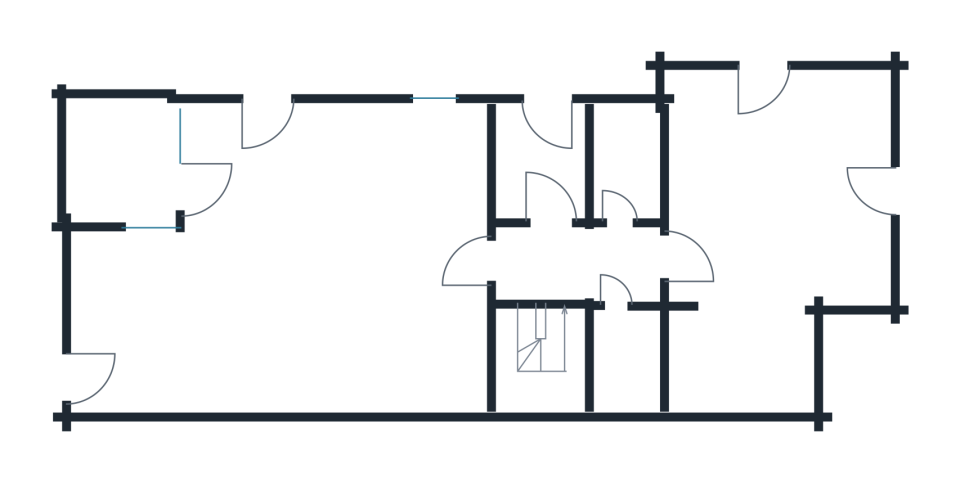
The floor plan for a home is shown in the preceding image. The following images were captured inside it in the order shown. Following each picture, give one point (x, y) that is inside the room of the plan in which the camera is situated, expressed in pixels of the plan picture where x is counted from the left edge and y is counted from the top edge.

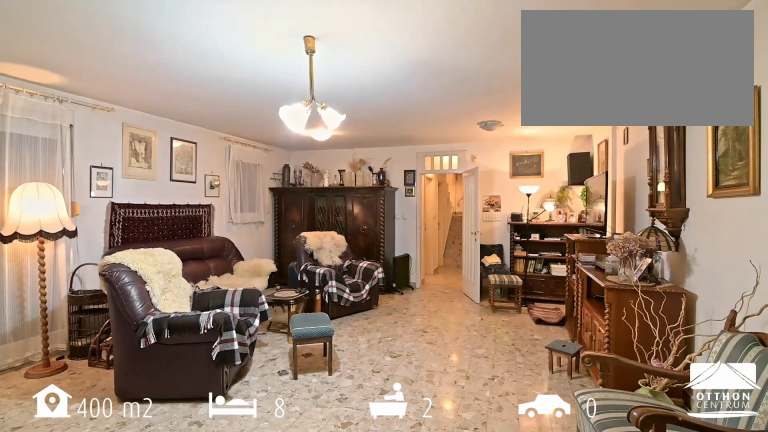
(310, 260)
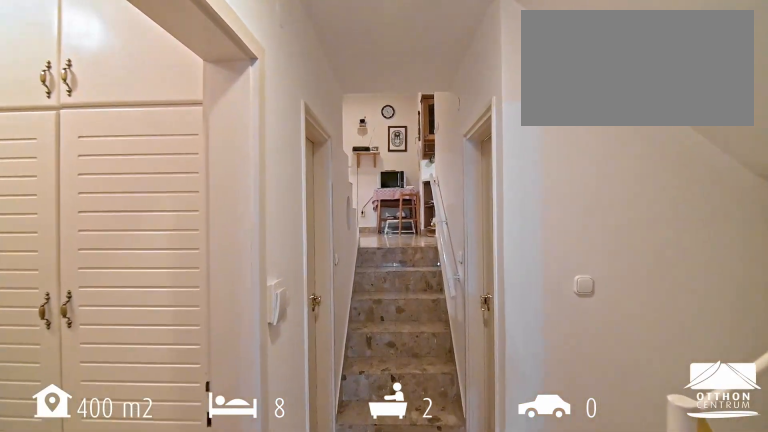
(587, 260)
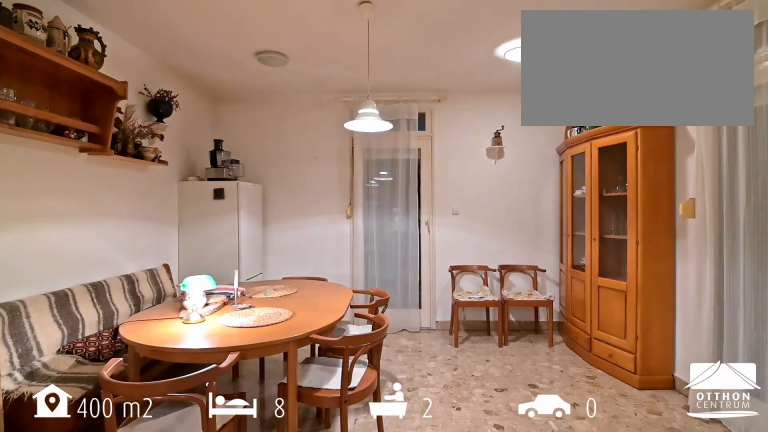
(784, 196)
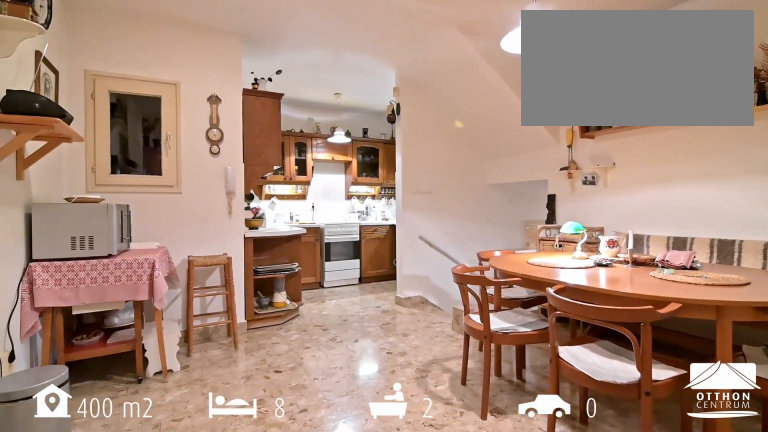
(784, 196)
